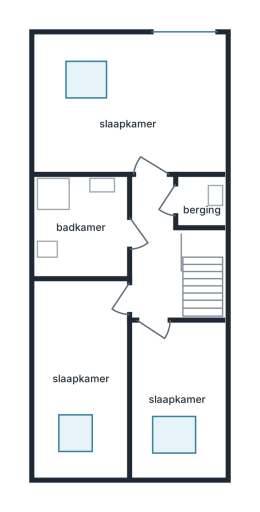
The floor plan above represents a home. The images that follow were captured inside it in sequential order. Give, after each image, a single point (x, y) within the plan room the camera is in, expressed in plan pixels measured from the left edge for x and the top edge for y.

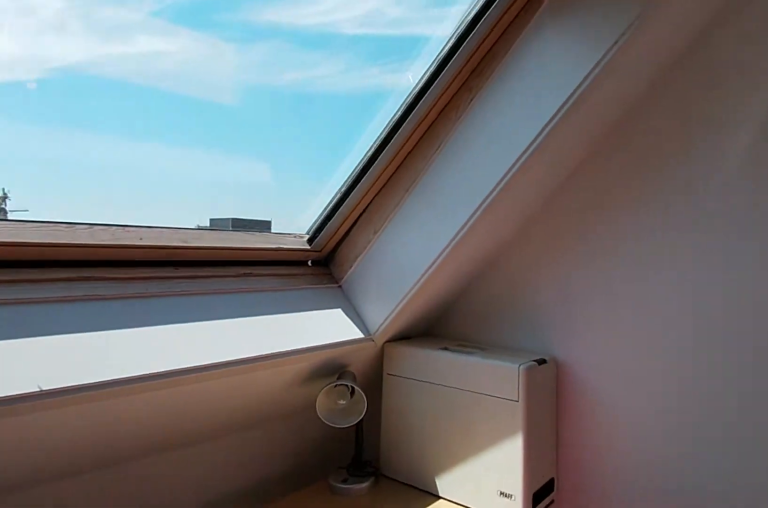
(177, 389)
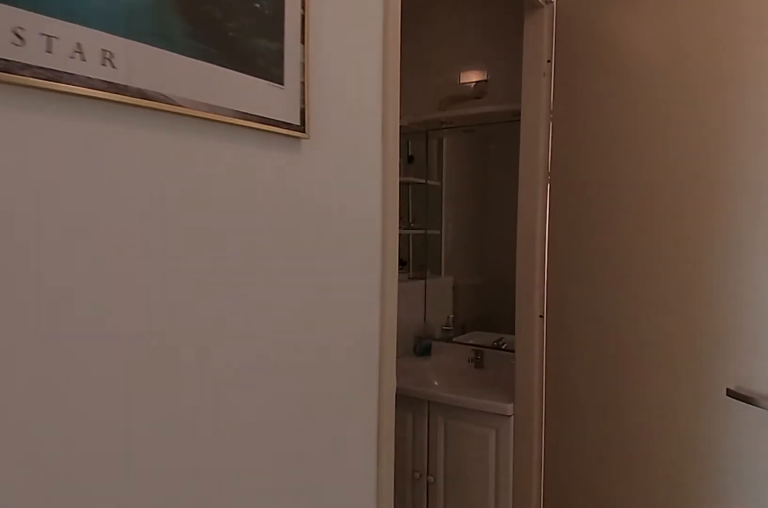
(155, 252)
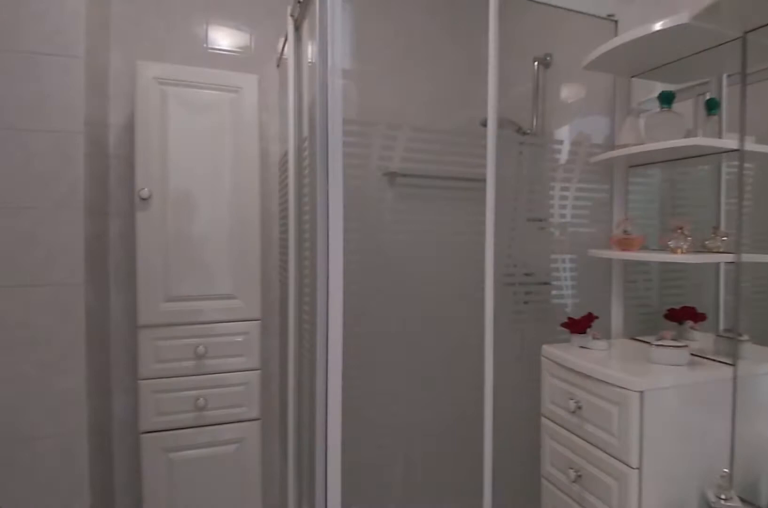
(81, 226)
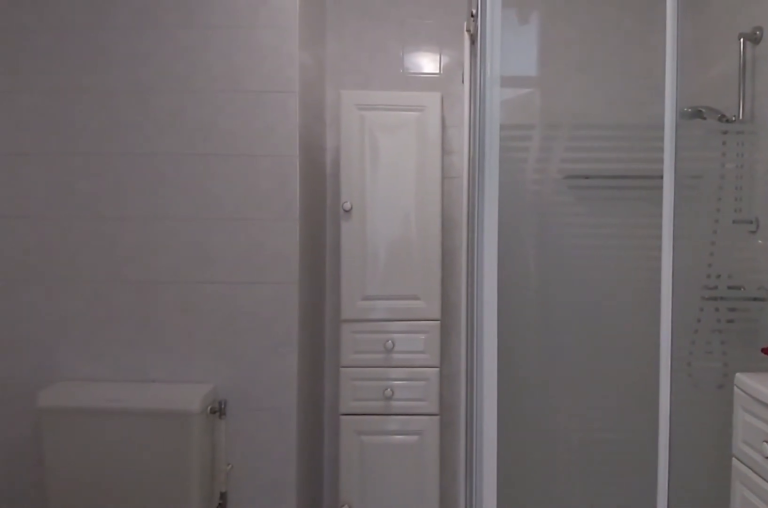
(81, 226)
